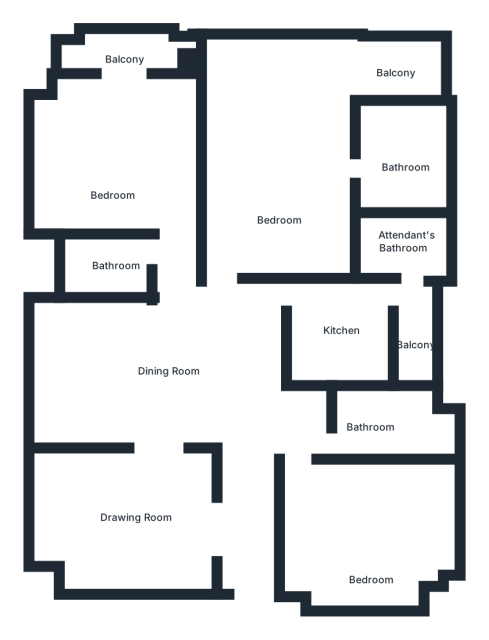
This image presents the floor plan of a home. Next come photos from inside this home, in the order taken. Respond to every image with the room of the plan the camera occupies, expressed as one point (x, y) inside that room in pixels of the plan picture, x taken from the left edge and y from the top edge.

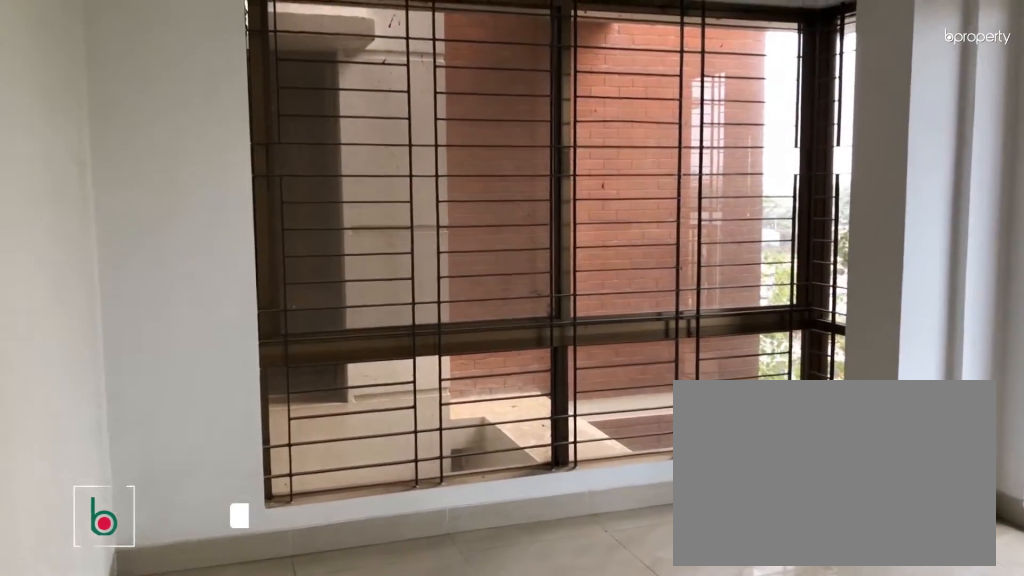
(113, 187)
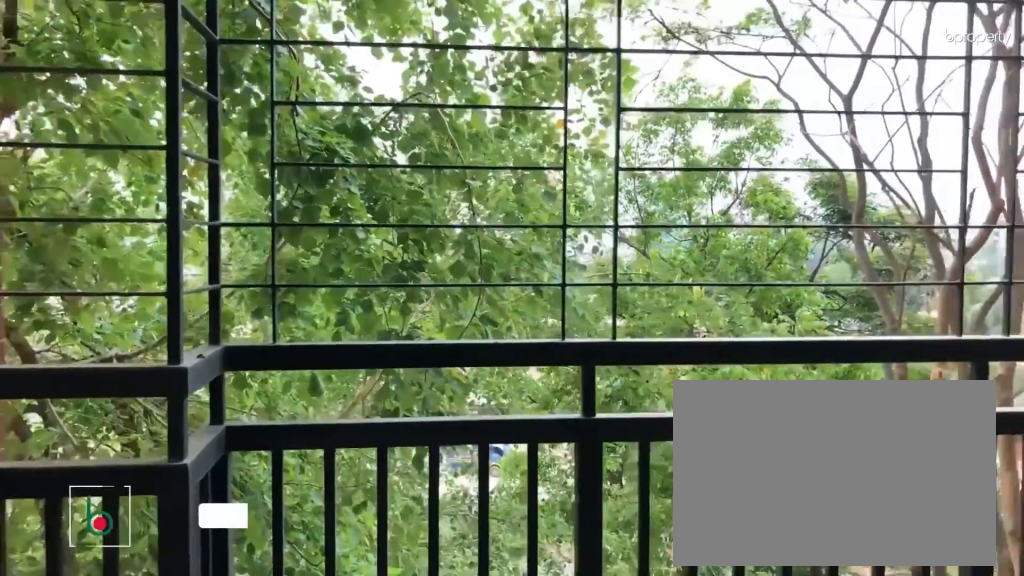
(126, 50)
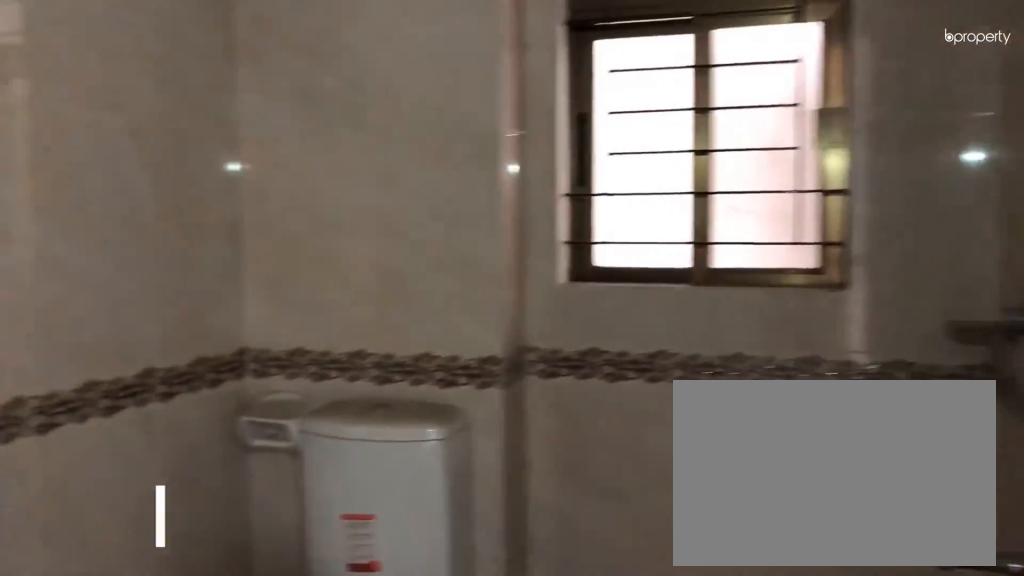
(117, 268)
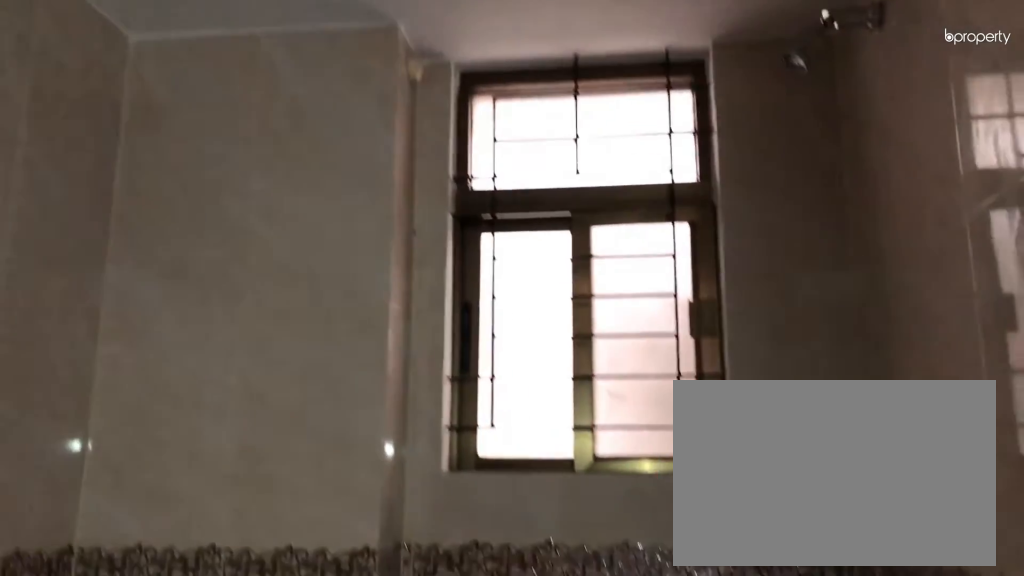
(117, 268)
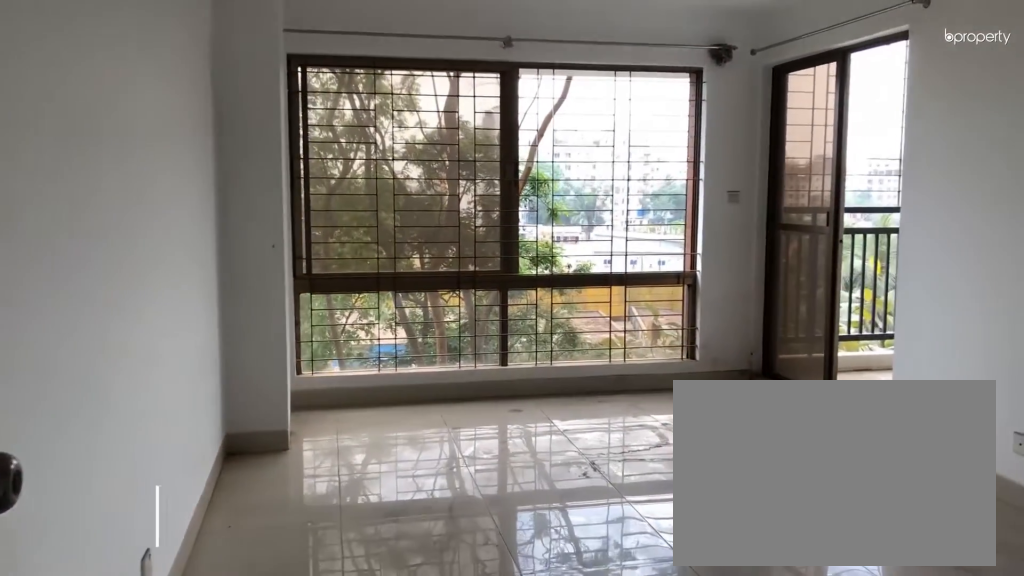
(279, 177)
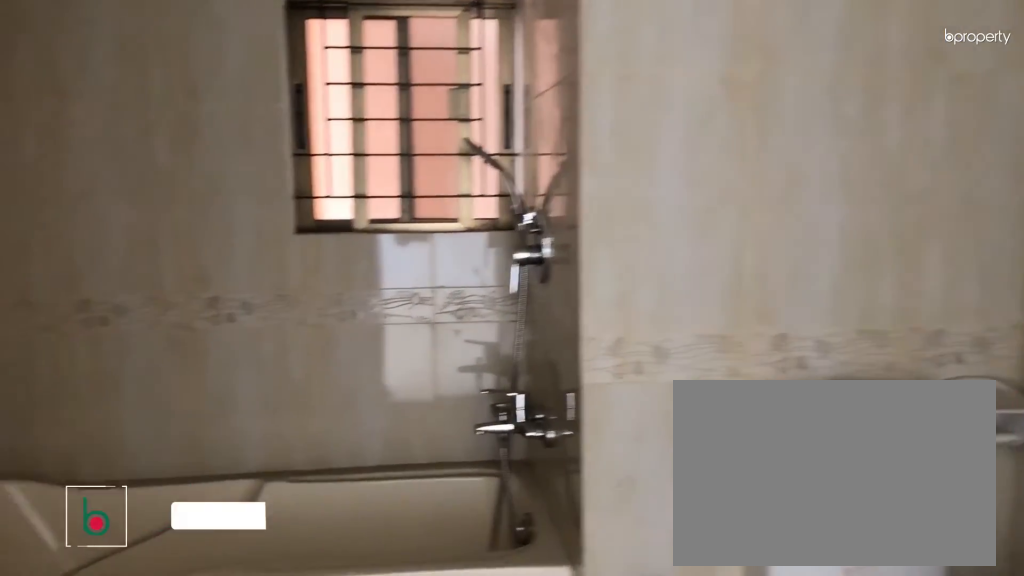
(406, 176)
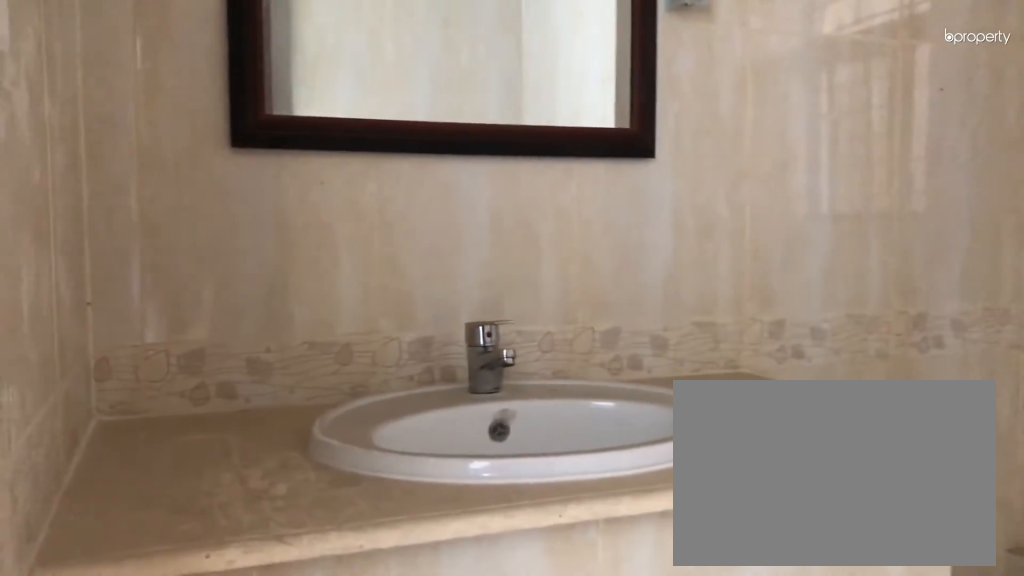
(406, 176)
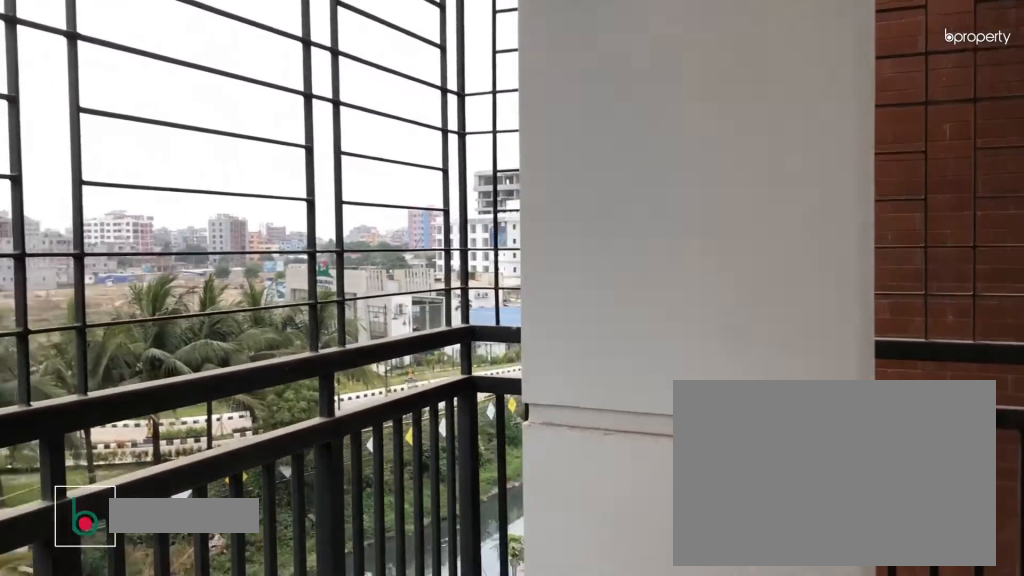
(409, 63)
